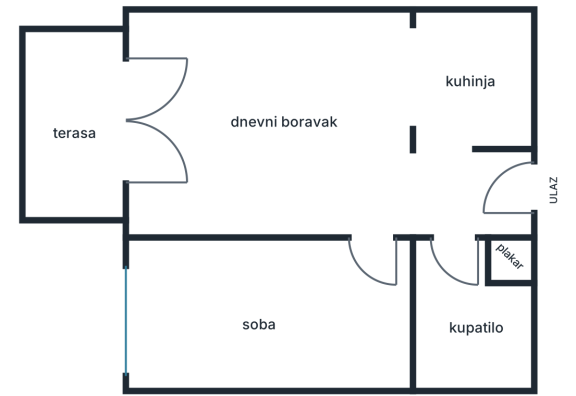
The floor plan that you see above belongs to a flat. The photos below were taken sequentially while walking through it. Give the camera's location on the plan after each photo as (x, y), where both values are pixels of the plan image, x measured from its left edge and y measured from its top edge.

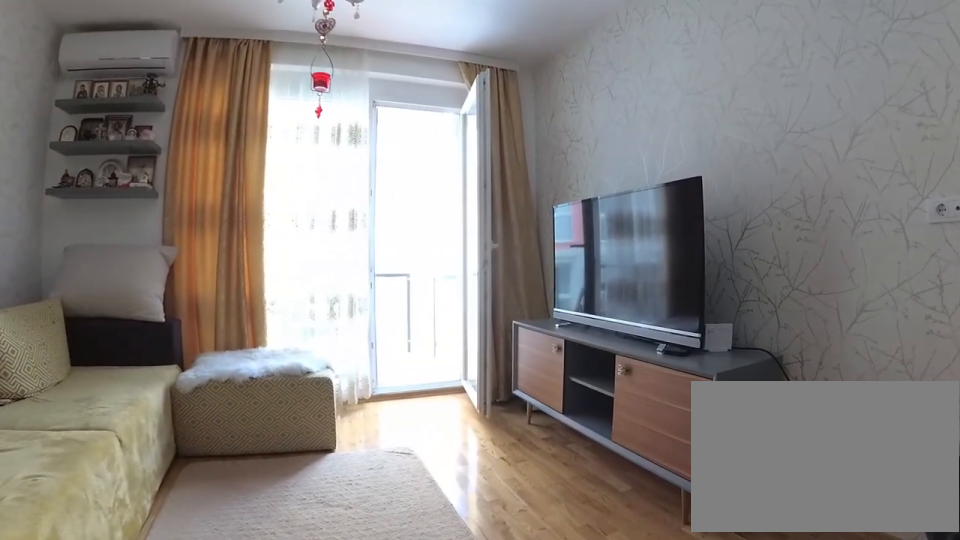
(352, 135)
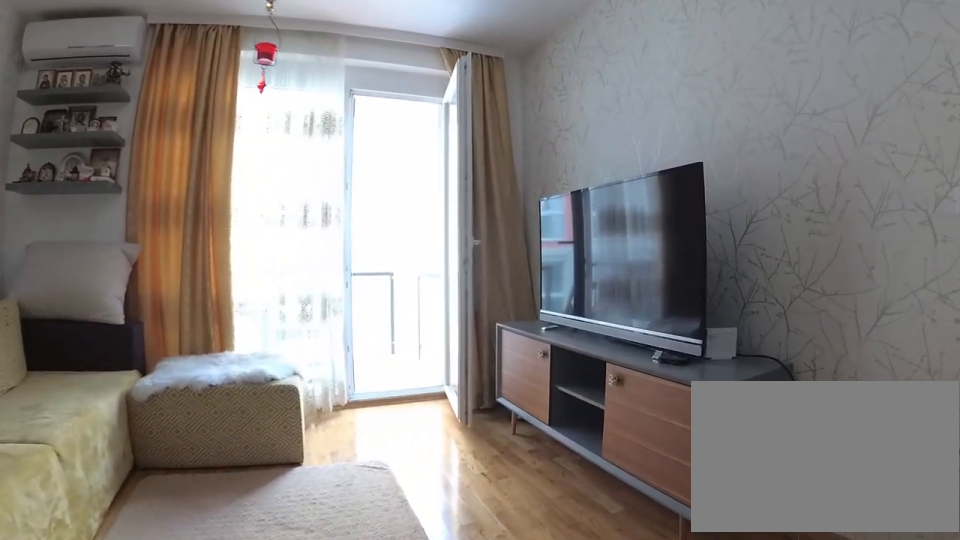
(348, 128)
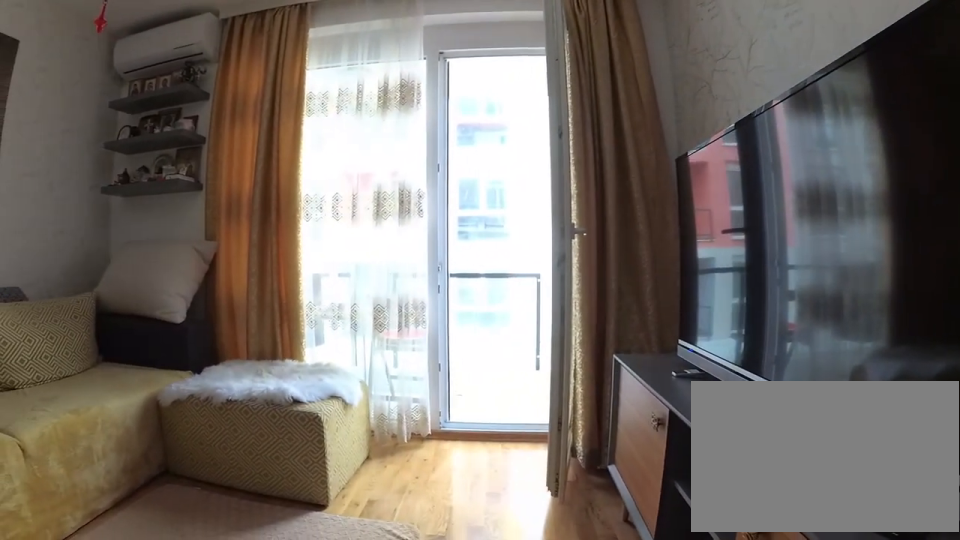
(301, 47)
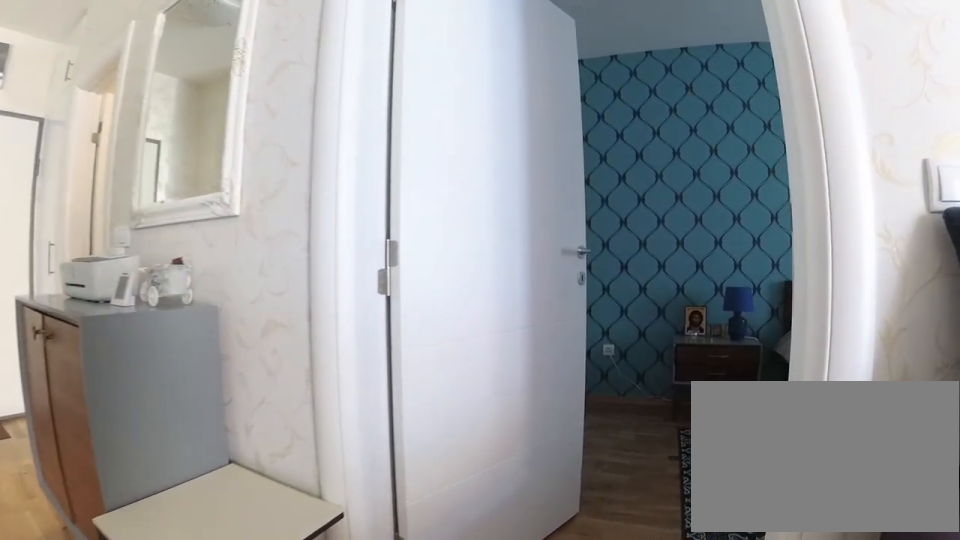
(347, 170)
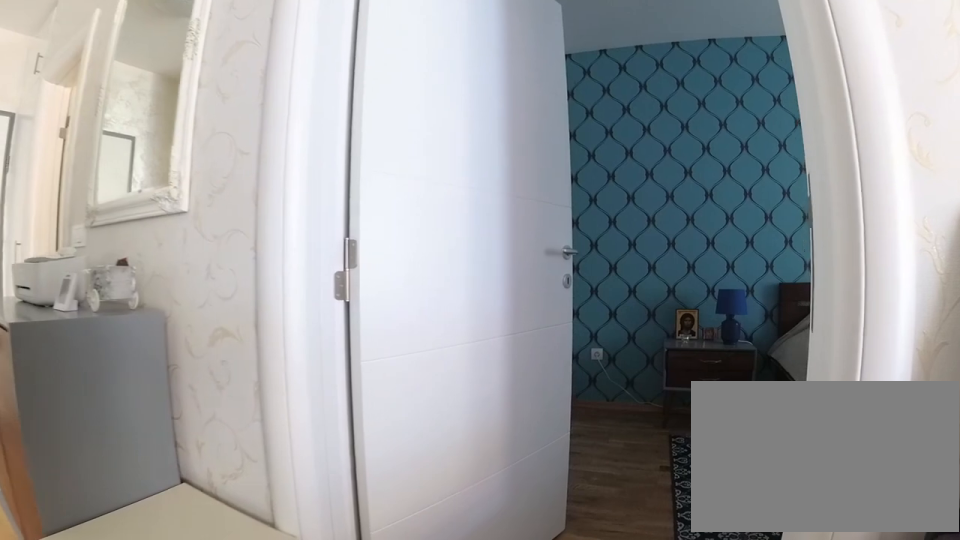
(353, 174)
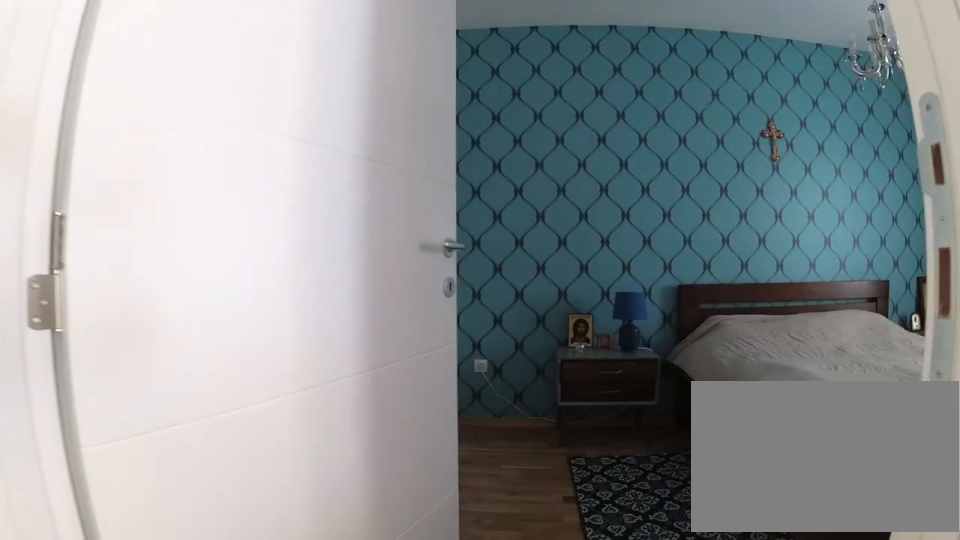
(370, 189)
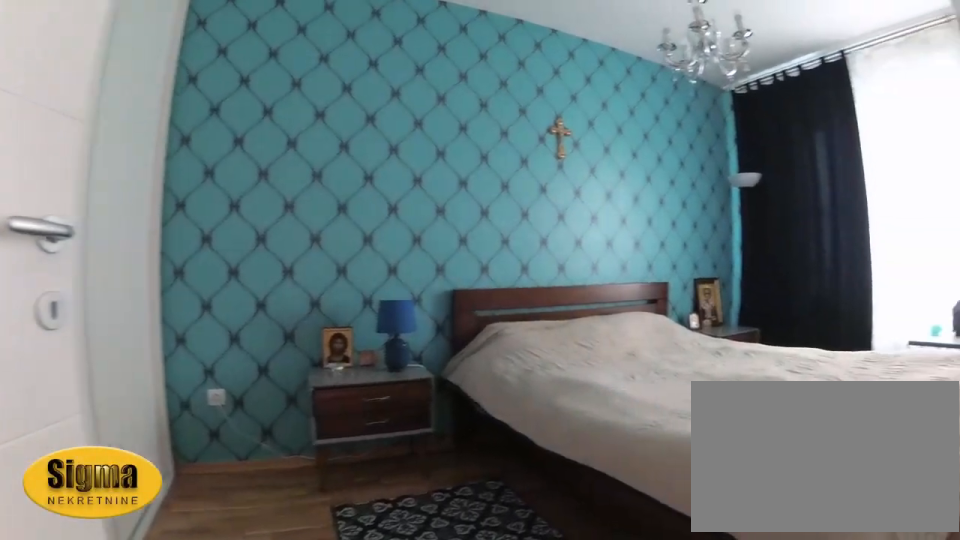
(379, 214)
